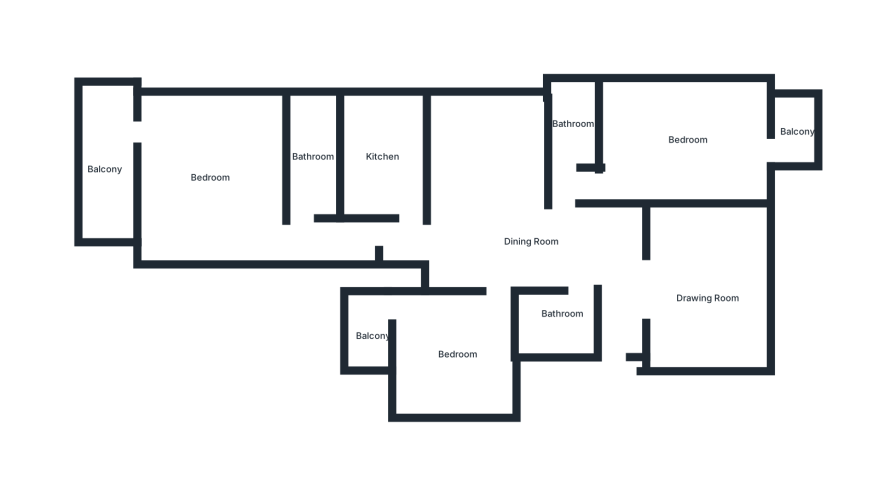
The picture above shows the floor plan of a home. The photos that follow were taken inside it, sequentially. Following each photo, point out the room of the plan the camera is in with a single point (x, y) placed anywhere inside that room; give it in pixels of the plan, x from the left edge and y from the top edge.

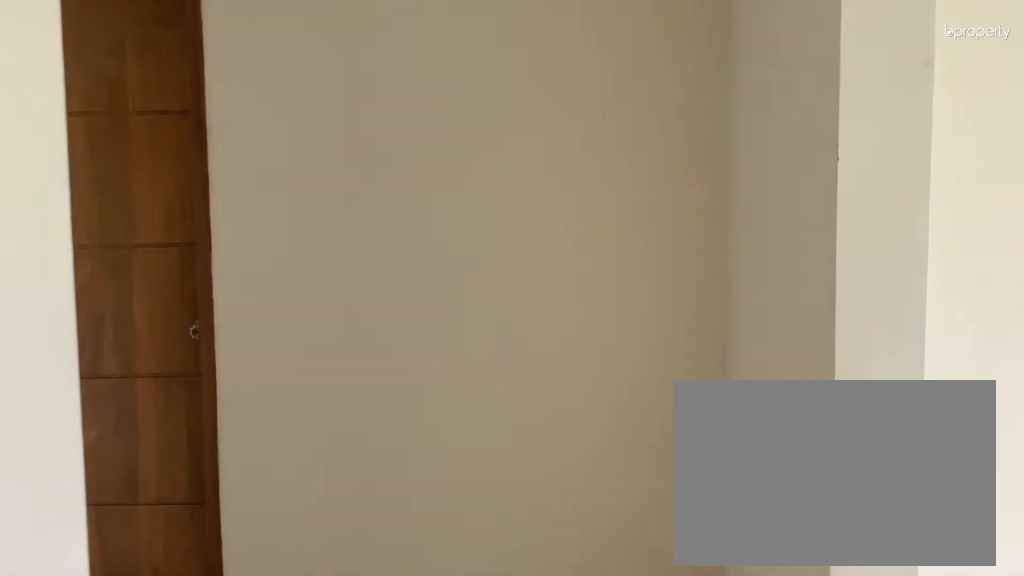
(686, 296)
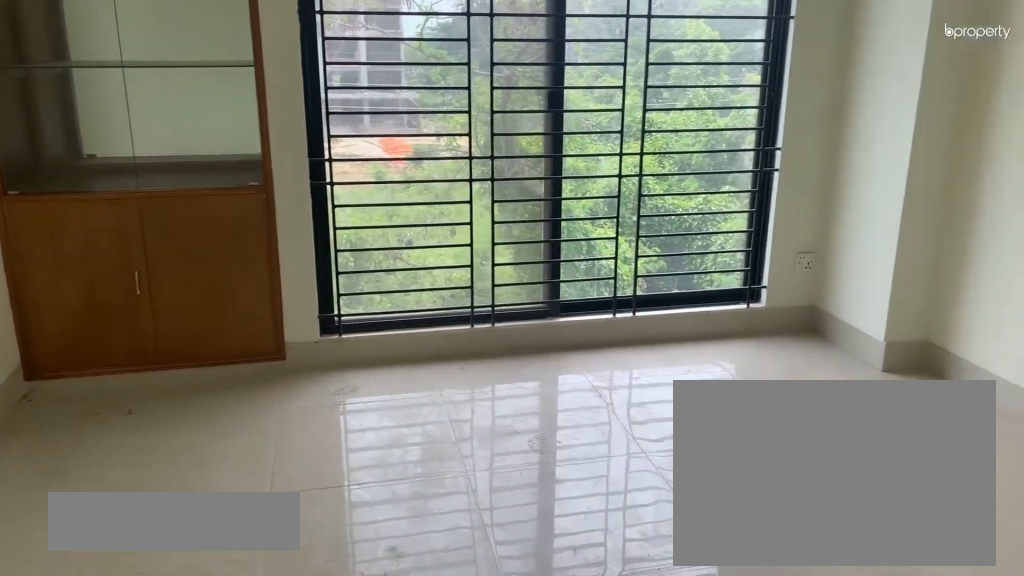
(686, 296)
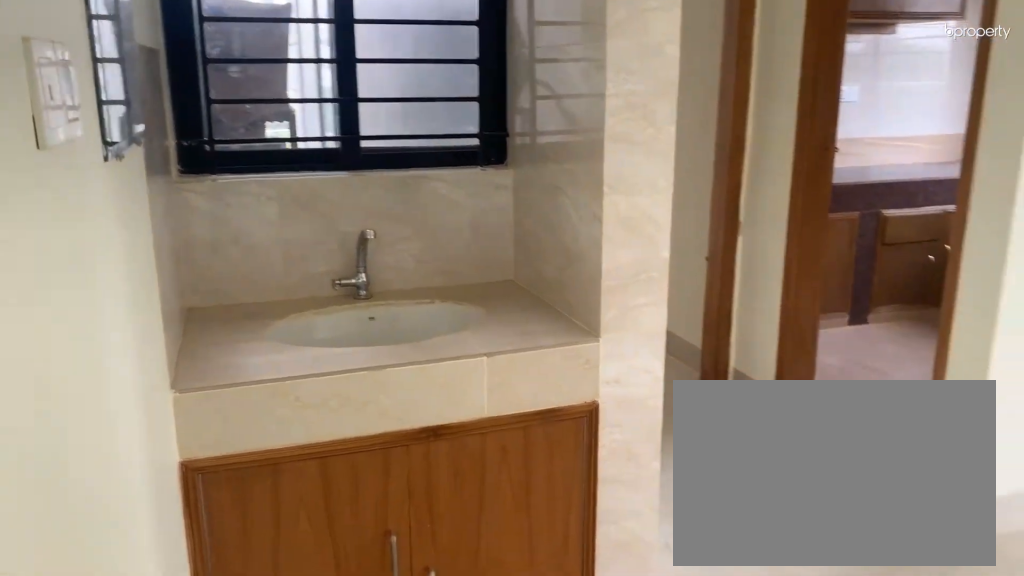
(534, 242)
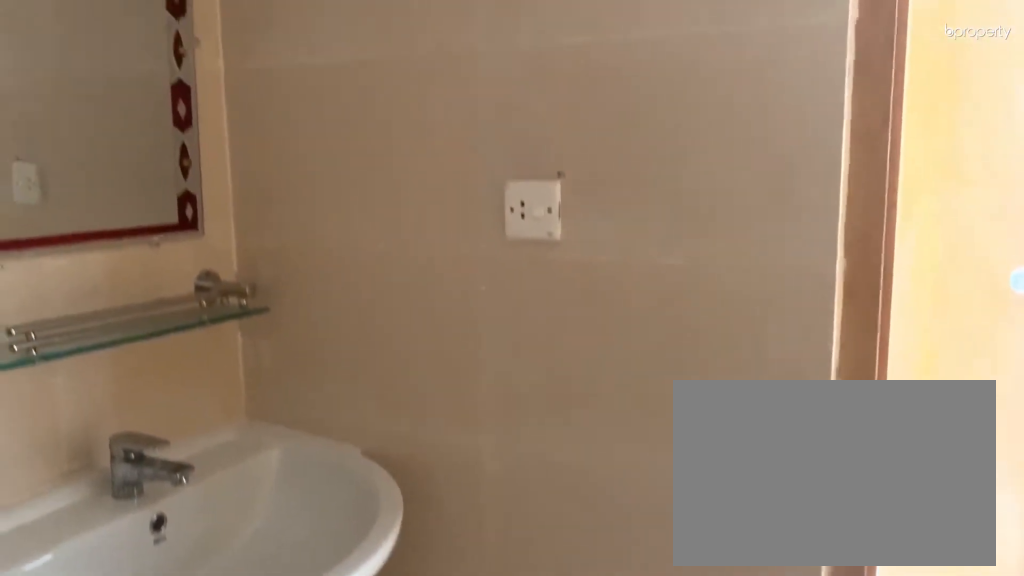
(560, 318)
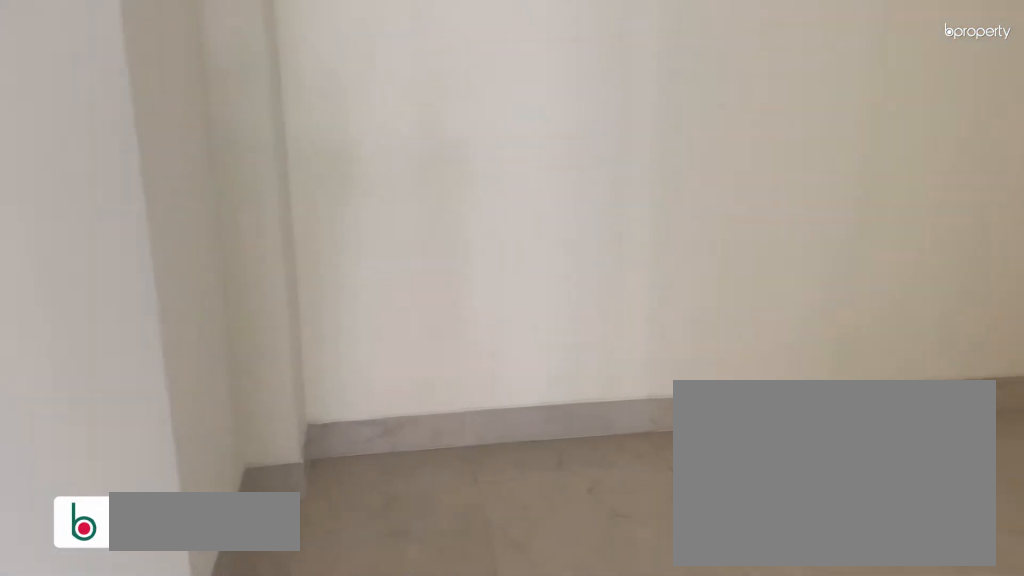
(458, 350)
